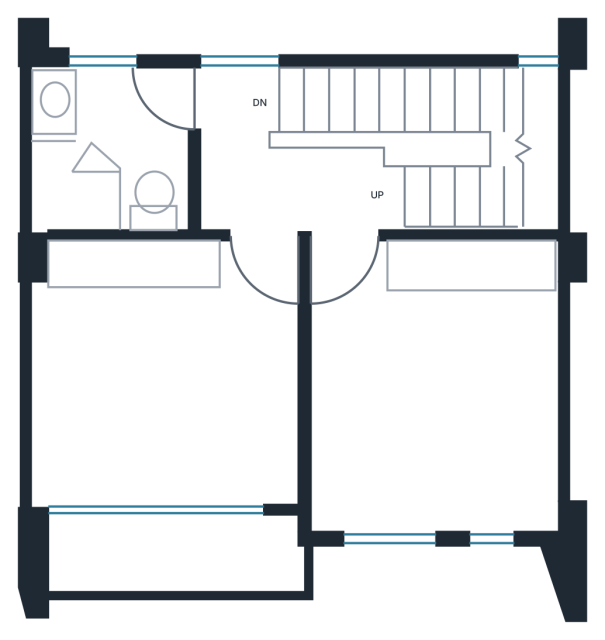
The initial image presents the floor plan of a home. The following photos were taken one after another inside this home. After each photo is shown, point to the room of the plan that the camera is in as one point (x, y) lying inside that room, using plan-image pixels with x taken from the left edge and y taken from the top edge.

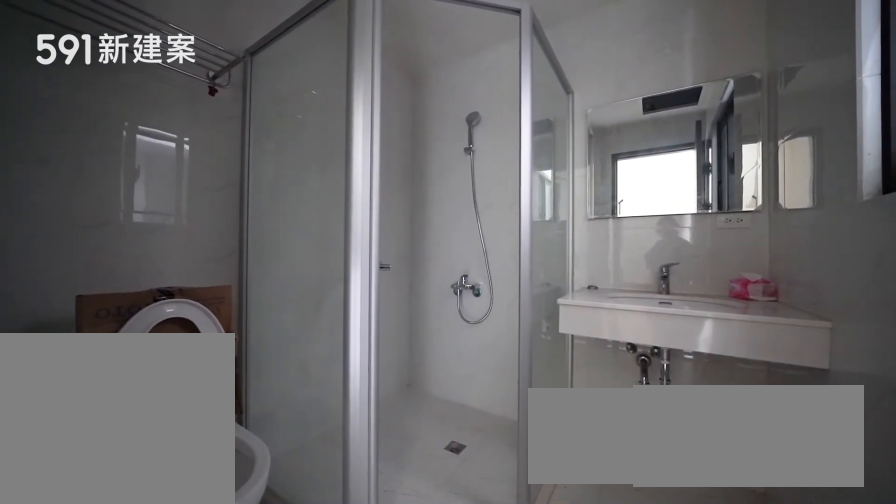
(106, 152)
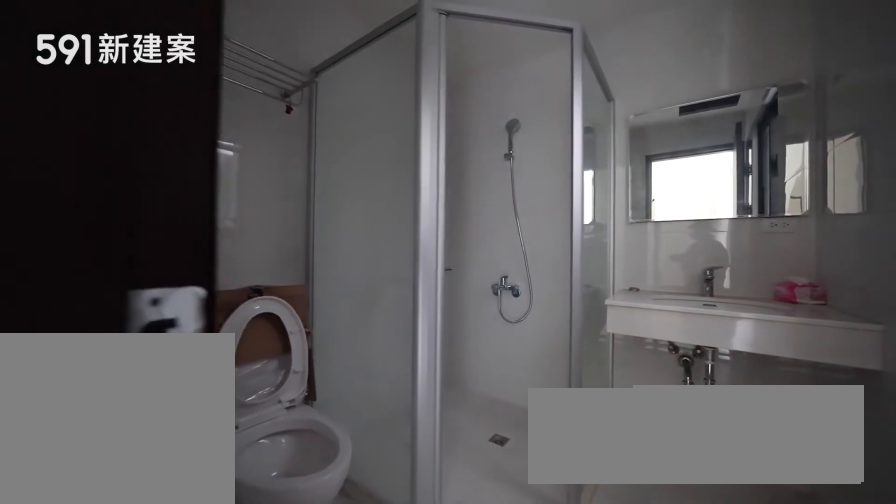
(106, 152)
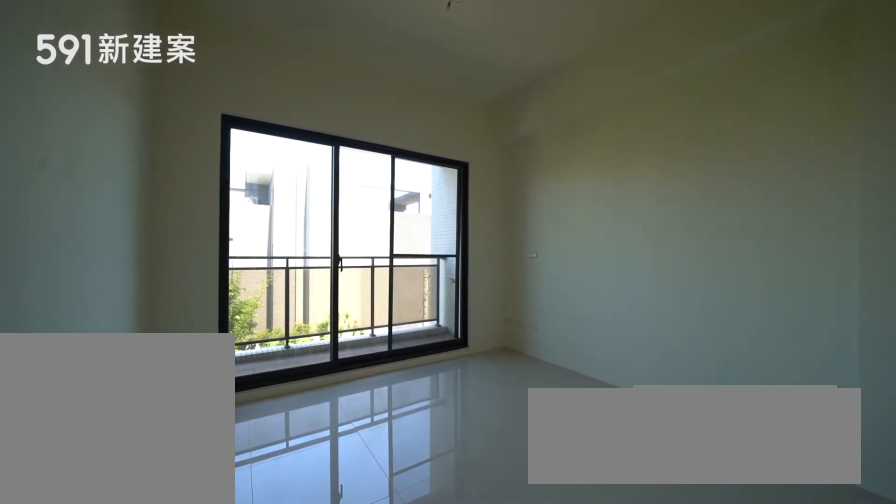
(165, 371)
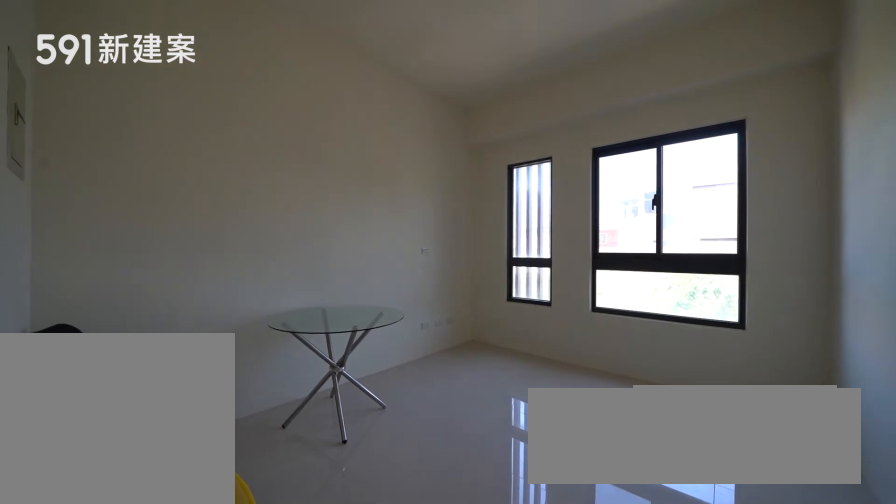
(436, 386)
